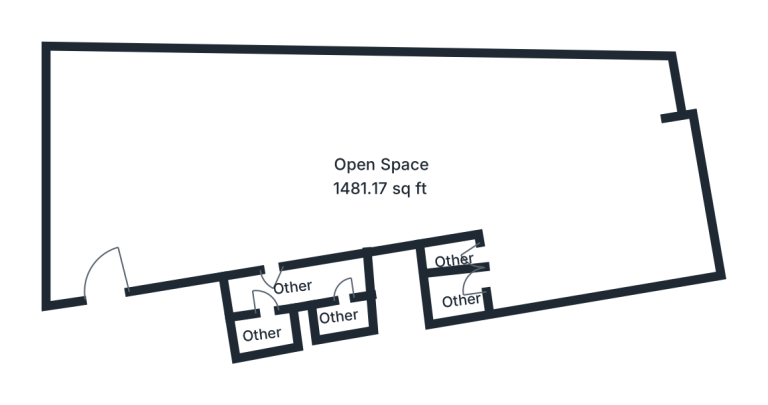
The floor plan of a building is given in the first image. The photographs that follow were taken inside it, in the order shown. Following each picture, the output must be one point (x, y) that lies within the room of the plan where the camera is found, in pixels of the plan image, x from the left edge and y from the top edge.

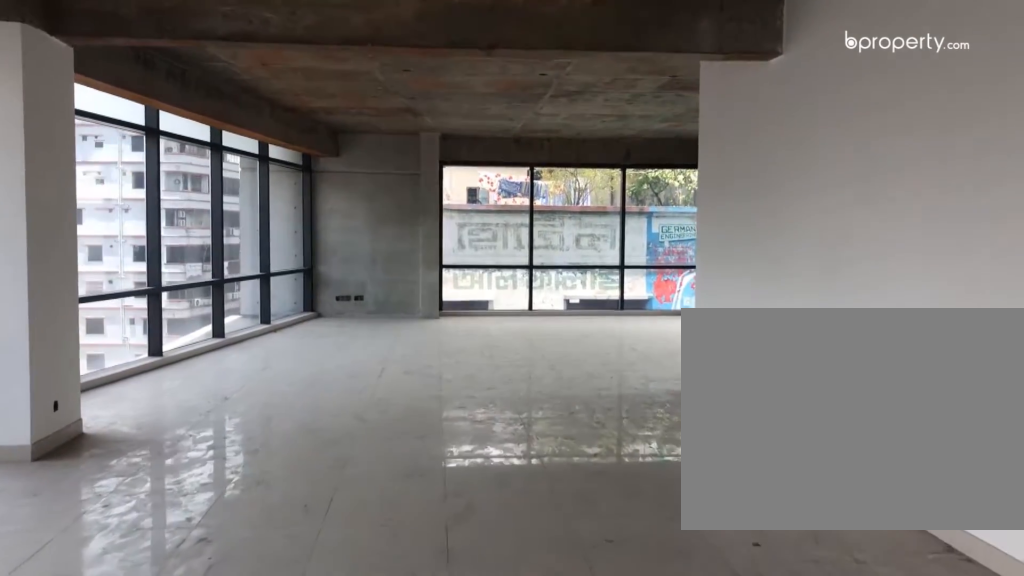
(269, 169)
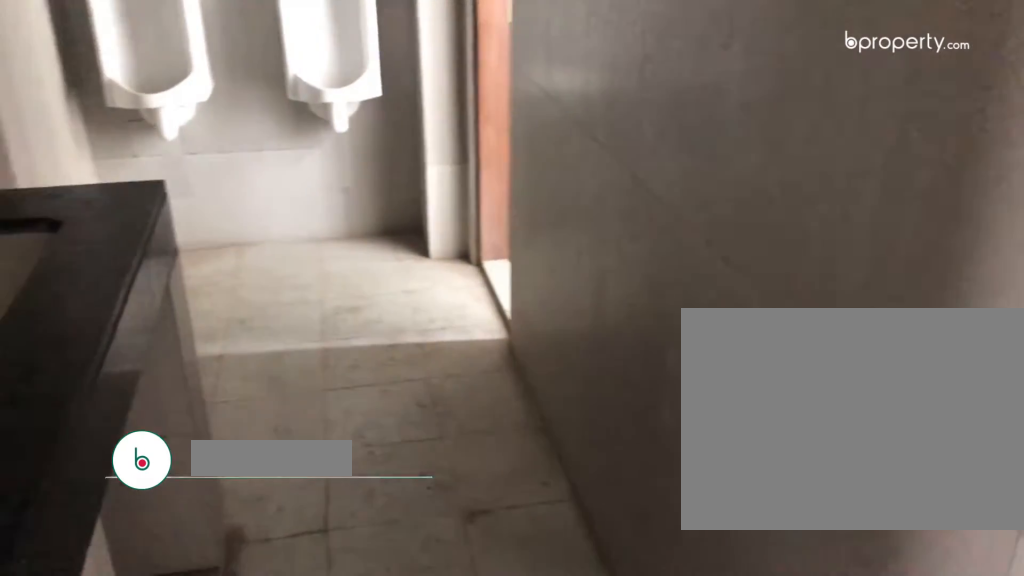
(267, 296)
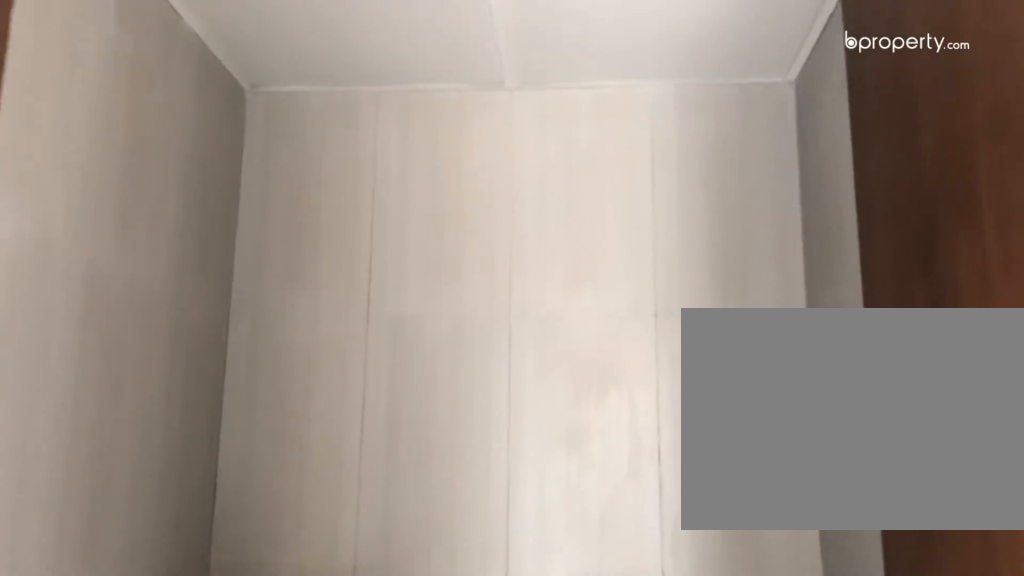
(459, 300)
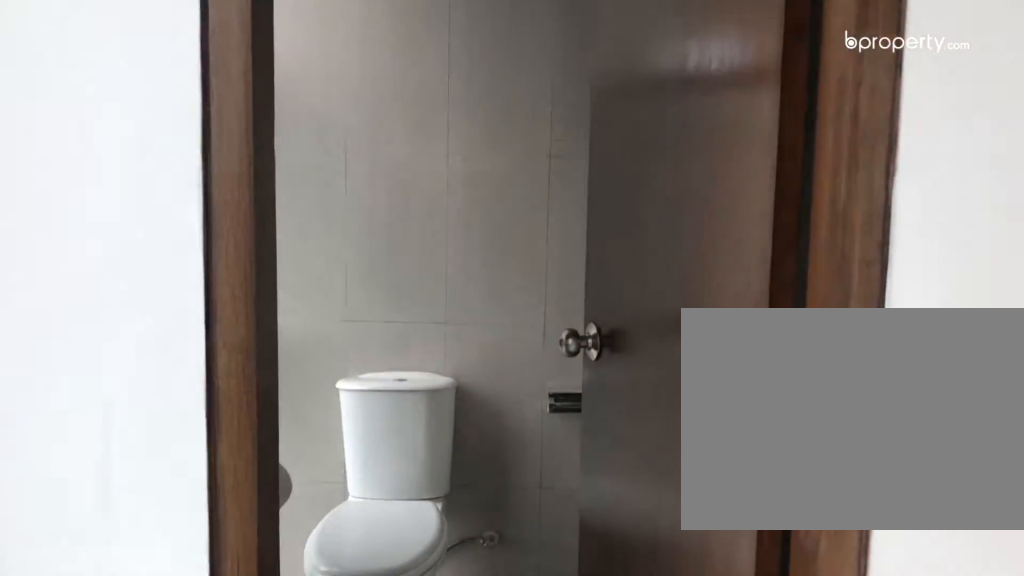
(459, 300)
